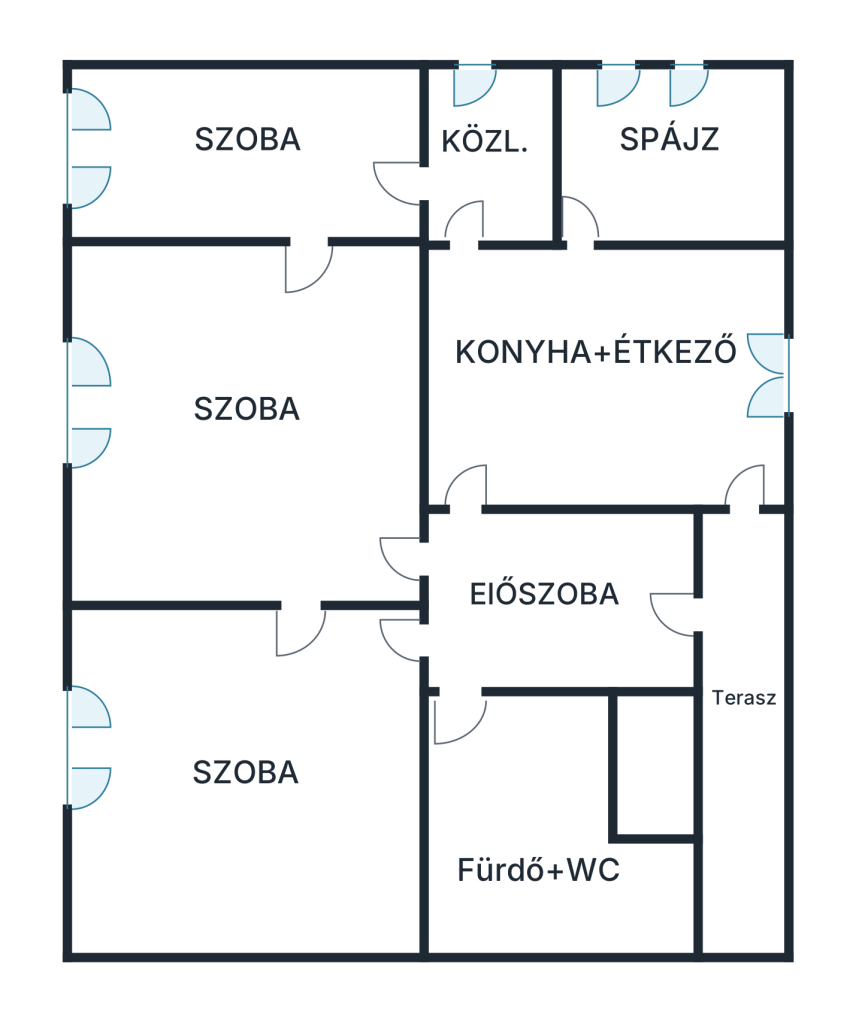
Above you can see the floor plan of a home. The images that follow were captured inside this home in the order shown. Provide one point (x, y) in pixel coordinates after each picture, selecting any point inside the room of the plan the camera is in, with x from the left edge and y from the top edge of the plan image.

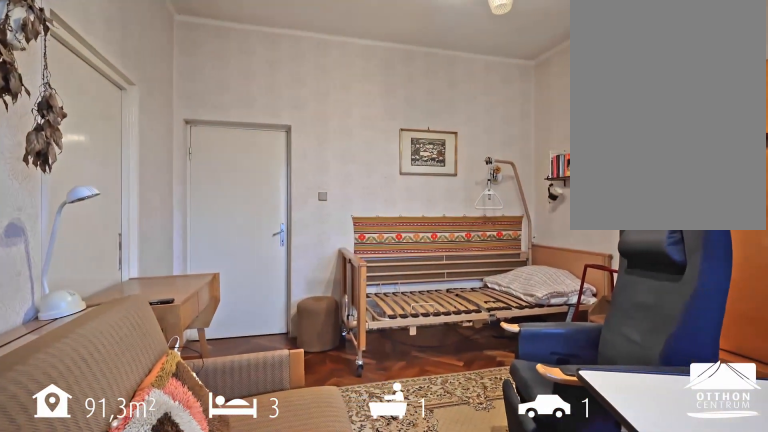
(247, 785)
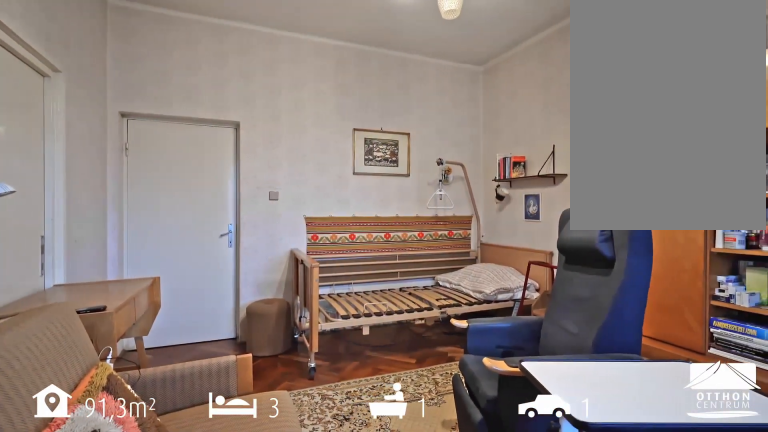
(247, 785)
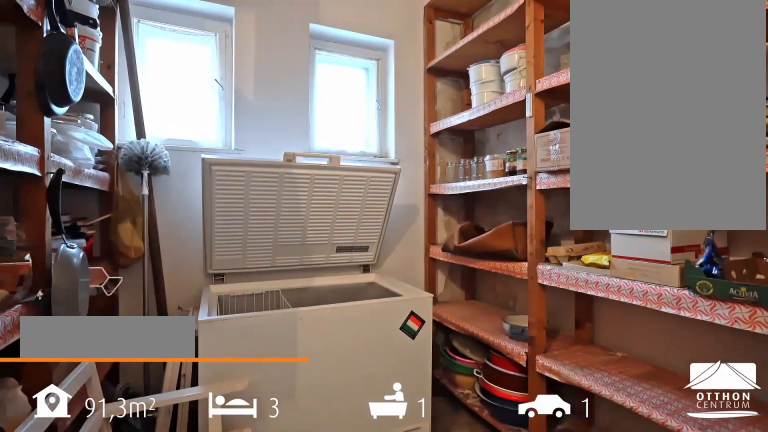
(665, 149)
